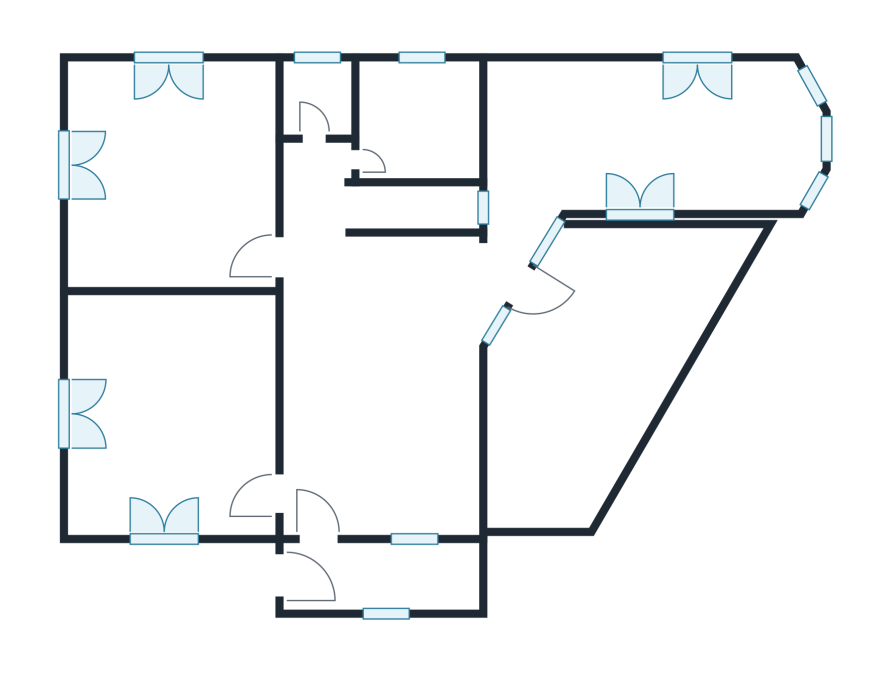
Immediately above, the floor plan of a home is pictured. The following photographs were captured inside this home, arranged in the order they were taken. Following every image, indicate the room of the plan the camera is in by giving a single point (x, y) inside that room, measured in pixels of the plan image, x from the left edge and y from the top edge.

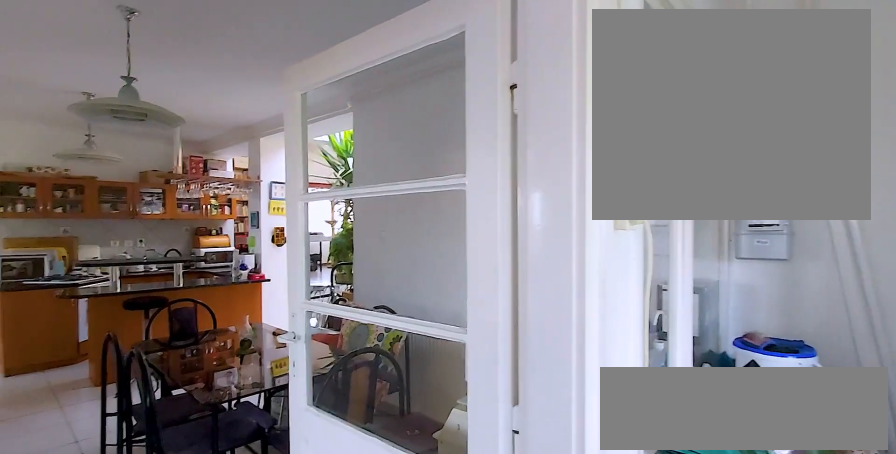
(382, 582)
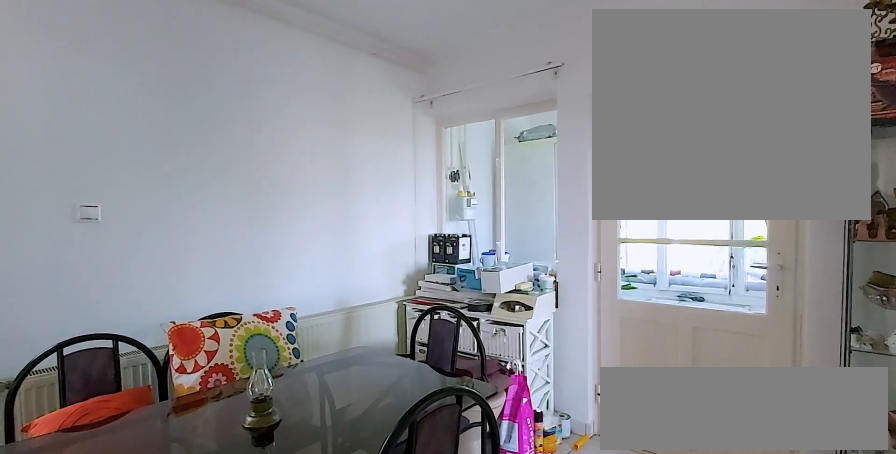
(382, 398)
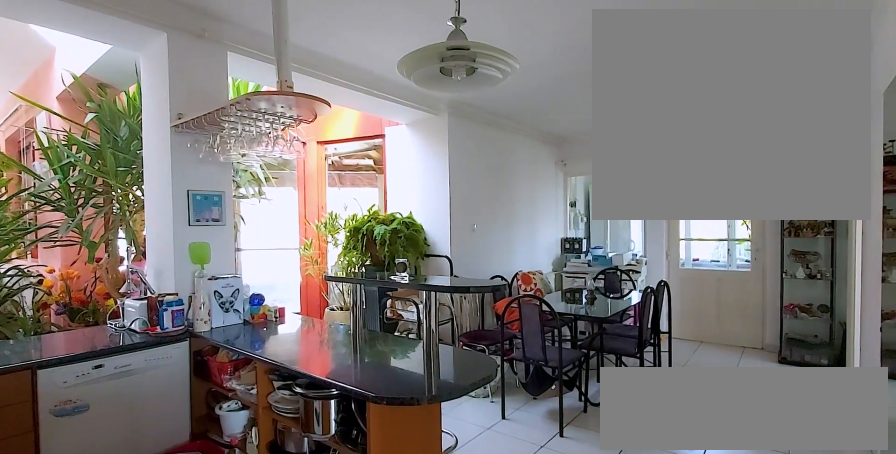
(382, 398)
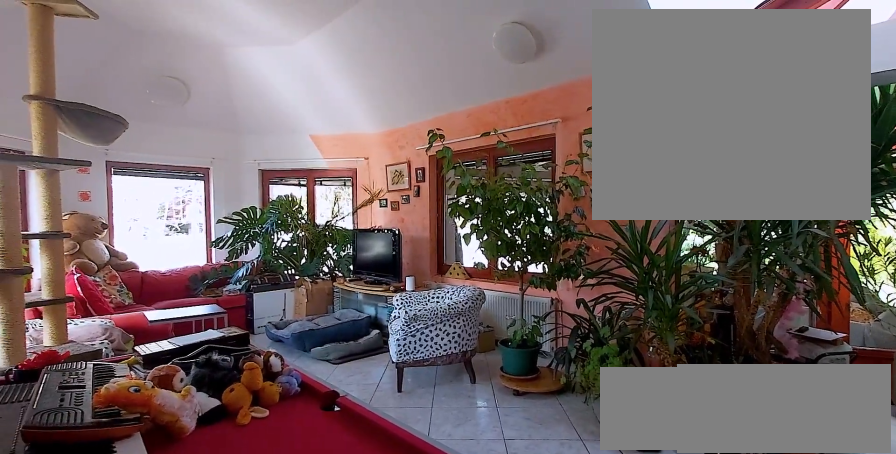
(663, 138)
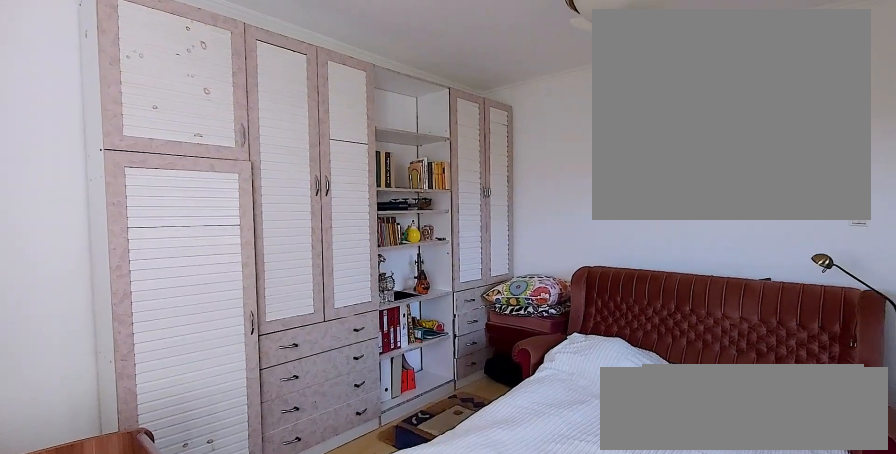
(175, 423)
